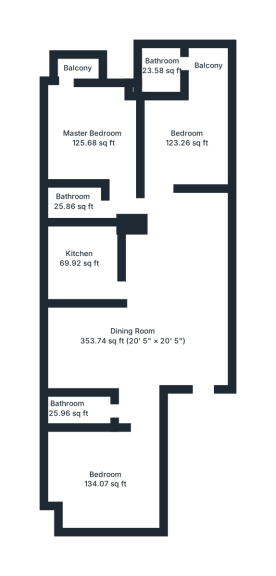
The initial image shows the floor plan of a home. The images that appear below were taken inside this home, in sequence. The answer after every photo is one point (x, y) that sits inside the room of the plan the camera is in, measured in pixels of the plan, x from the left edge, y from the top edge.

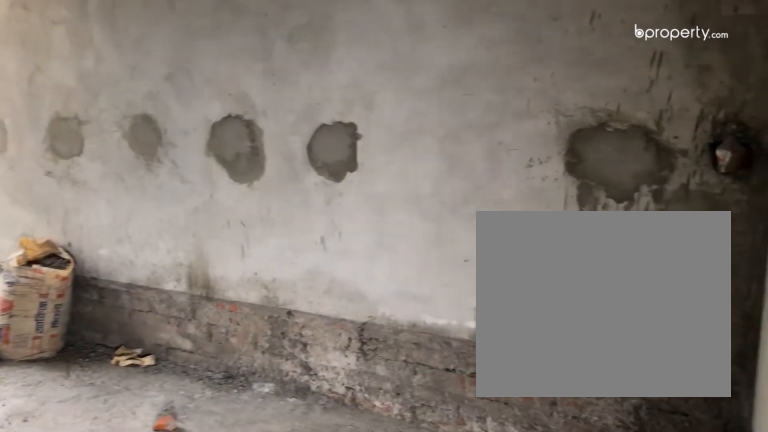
(186, 138)
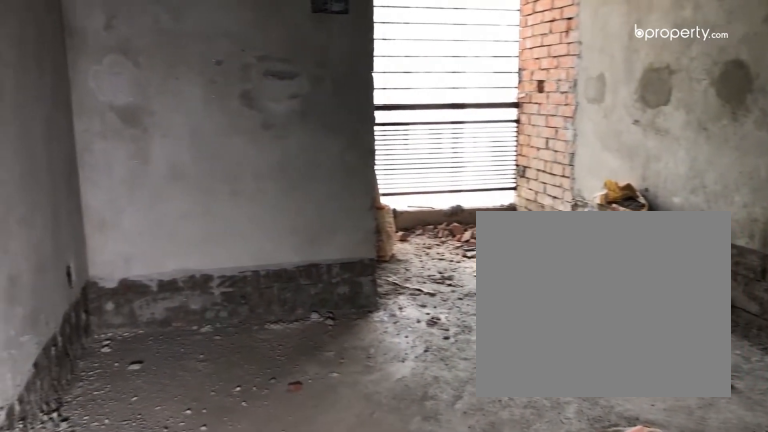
(186, 138)
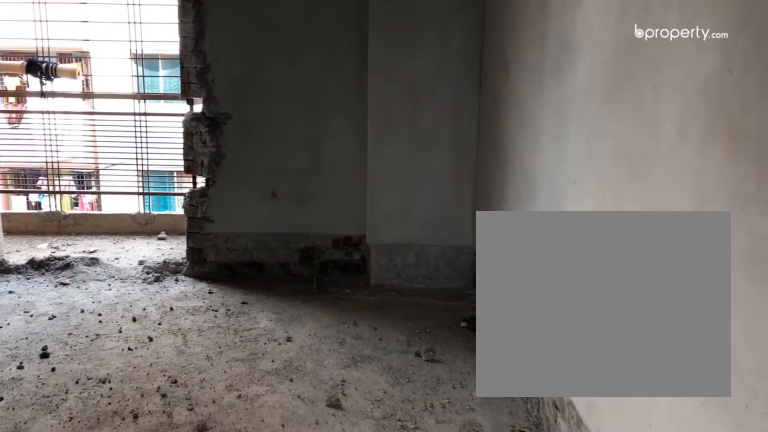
(91, 141)
